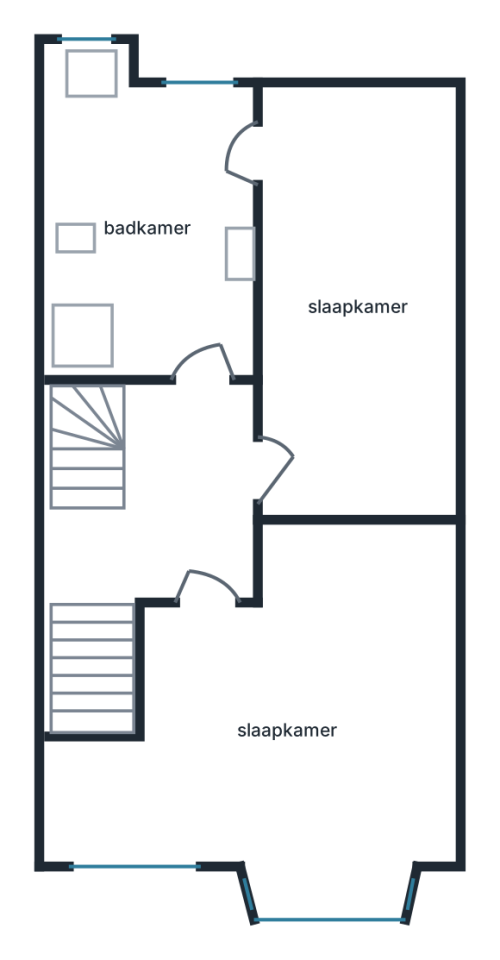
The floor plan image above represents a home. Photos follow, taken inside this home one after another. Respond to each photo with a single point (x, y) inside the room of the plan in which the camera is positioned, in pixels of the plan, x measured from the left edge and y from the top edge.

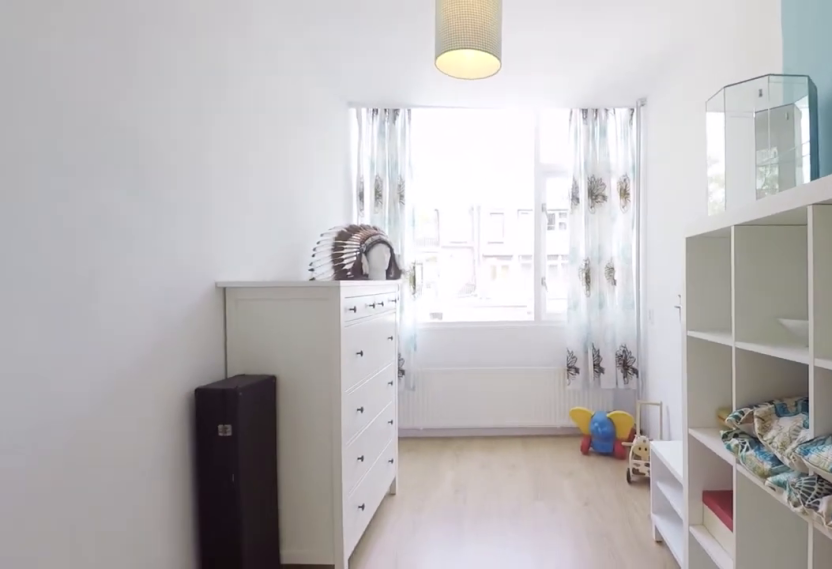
(356, 303)
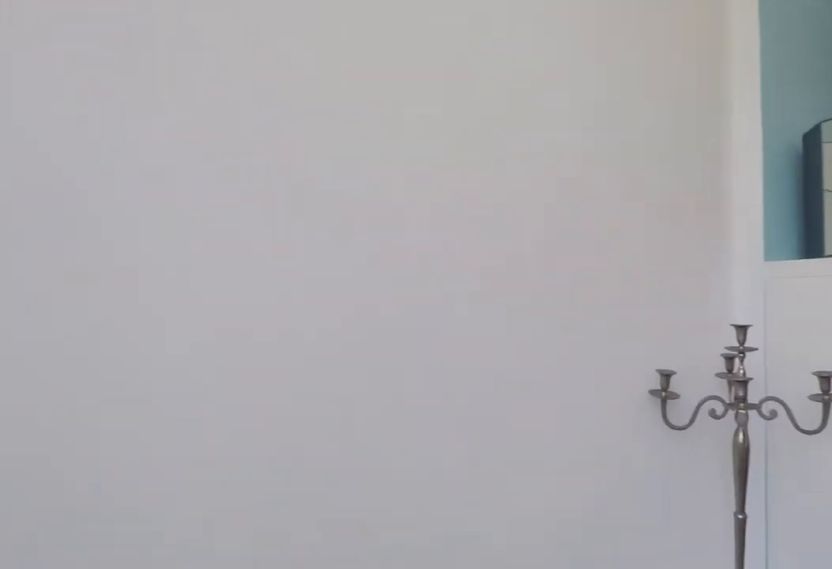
(356, 303)
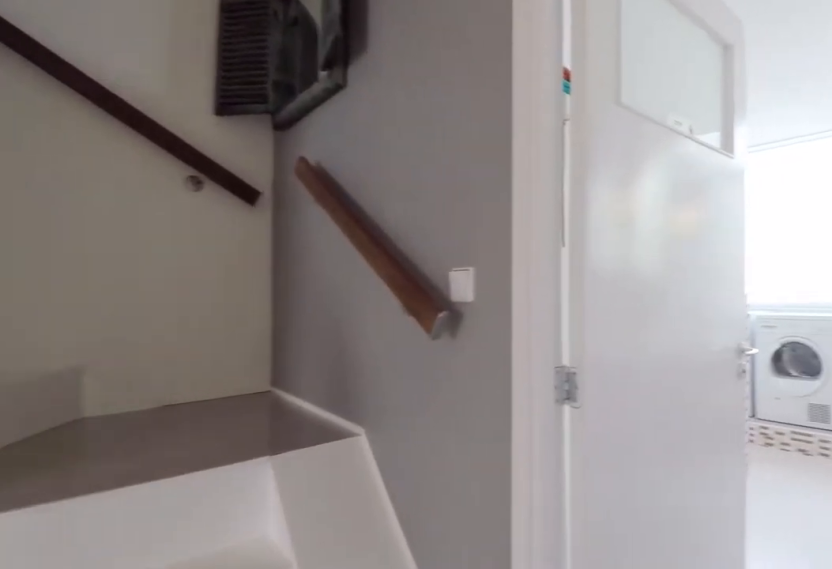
(169, 507)
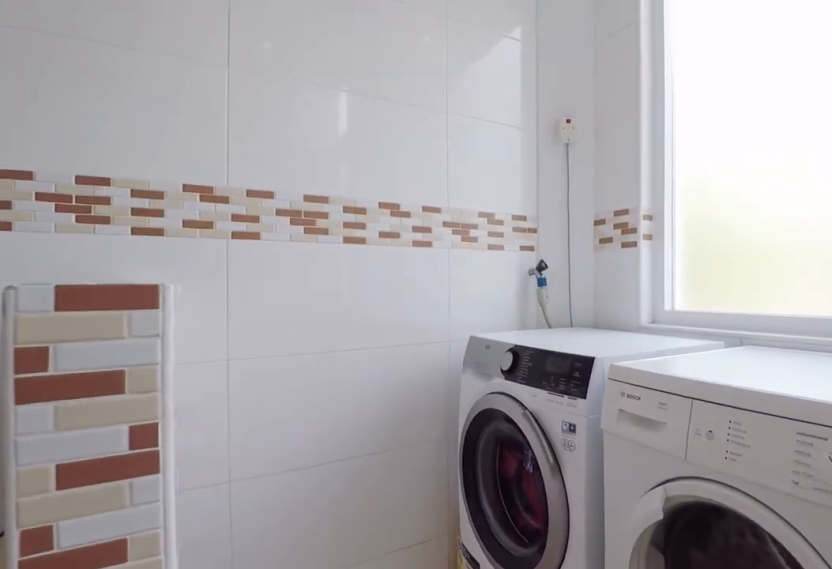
(149, 229)
